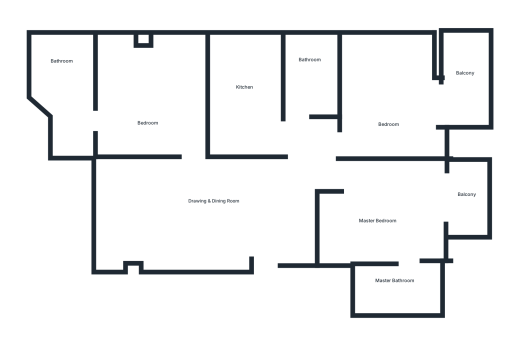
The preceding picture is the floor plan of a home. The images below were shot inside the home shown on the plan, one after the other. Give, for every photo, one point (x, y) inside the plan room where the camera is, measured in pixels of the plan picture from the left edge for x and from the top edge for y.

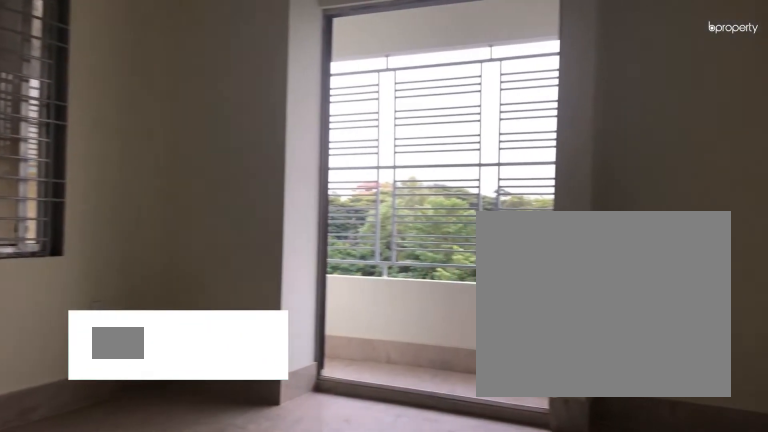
(389, 105)
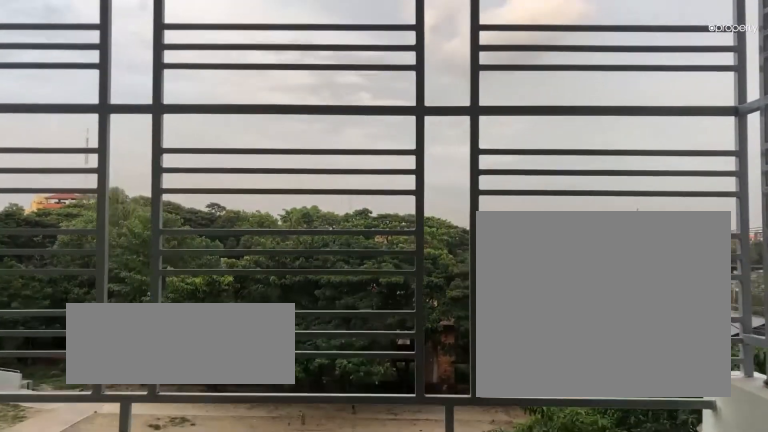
(459, 80)
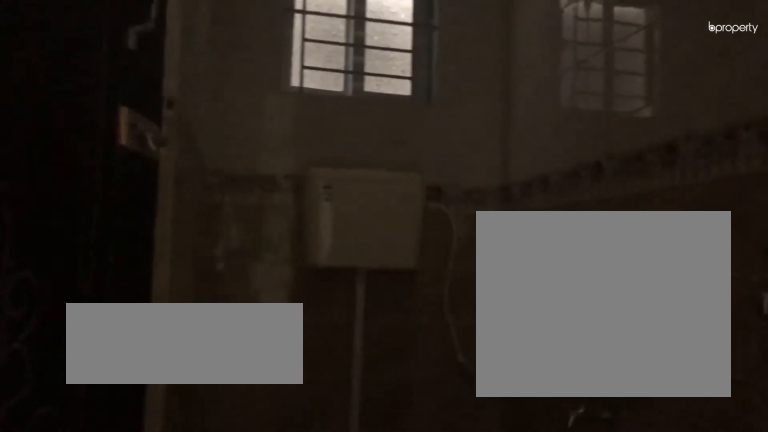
(304, 76)
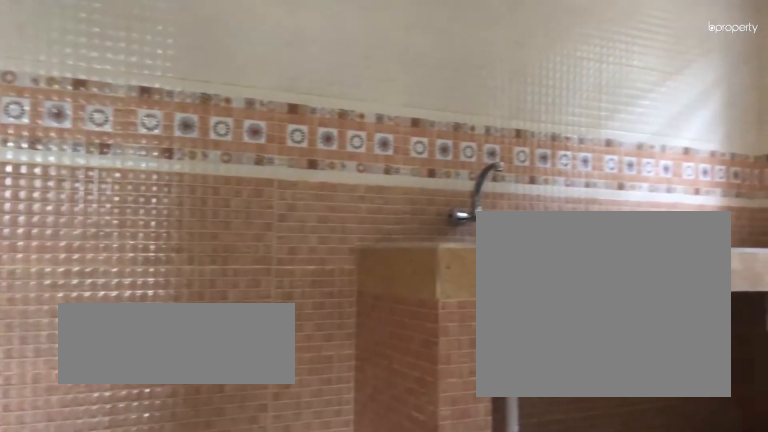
(247, 100)
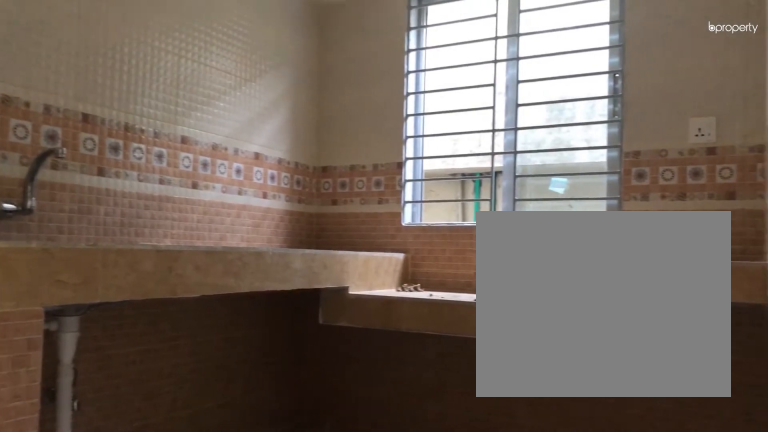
(247, 100)
